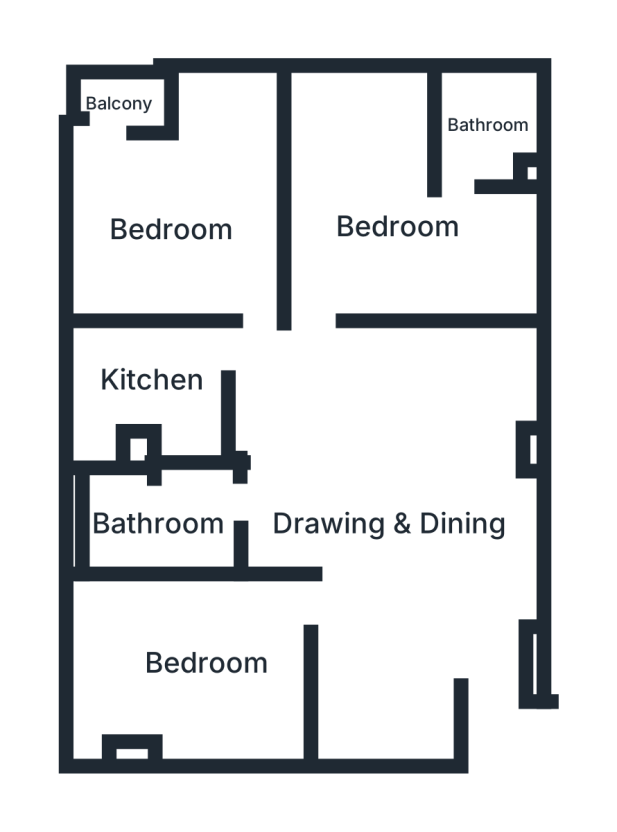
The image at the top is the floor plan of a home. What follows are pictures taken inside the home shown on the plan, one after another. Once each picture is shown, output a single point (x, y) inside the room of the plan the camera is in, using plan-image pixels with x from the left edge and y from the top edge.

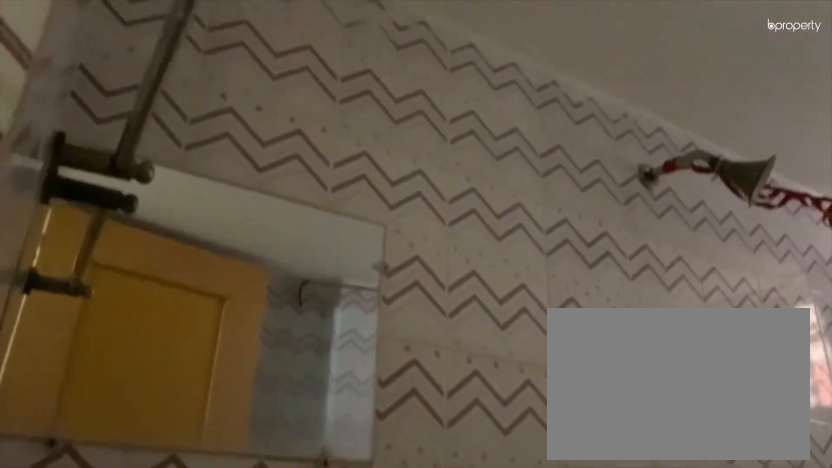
(169, 520)
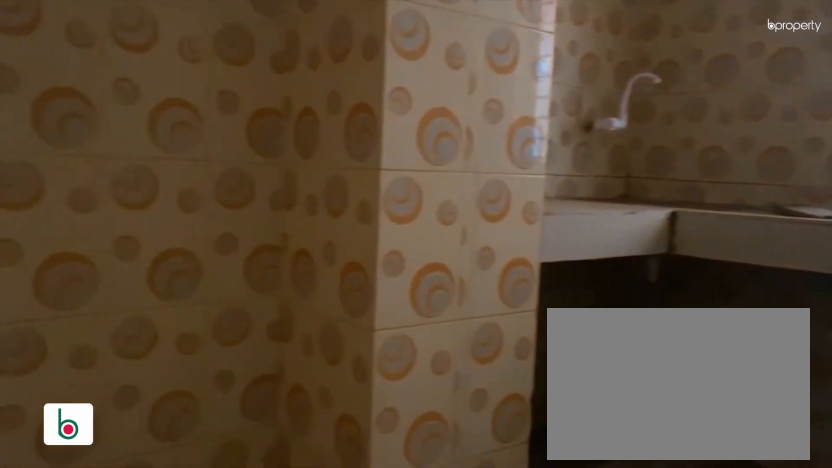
(156, 378)
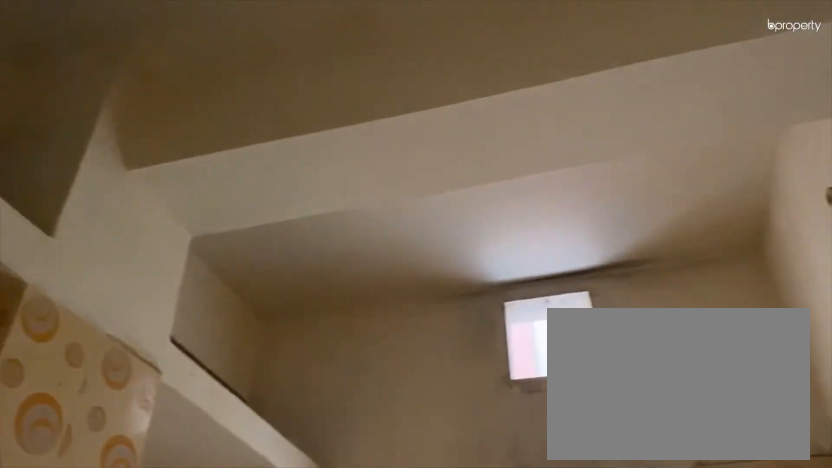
(156, 378)
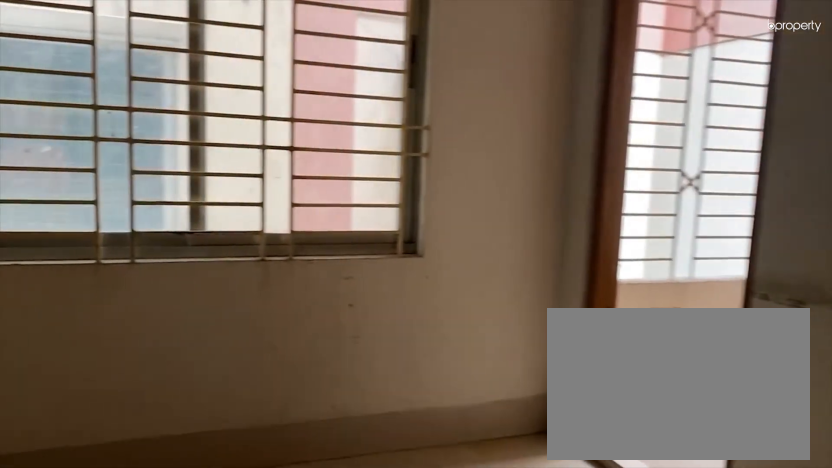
(167, 231)
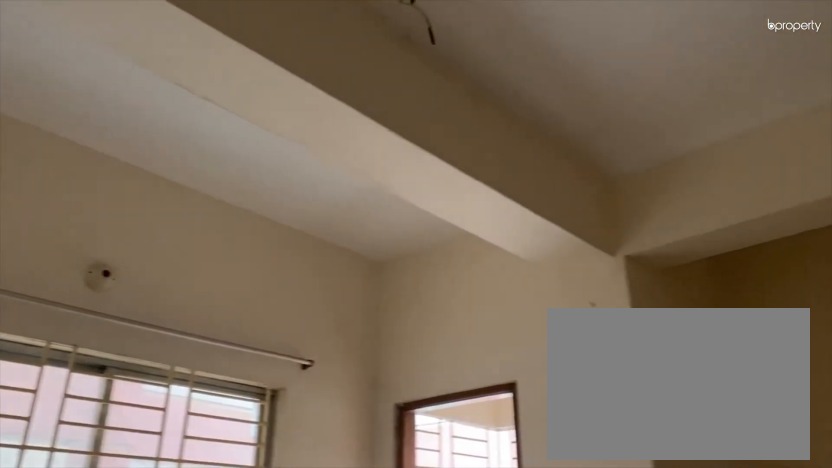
(167, 231)
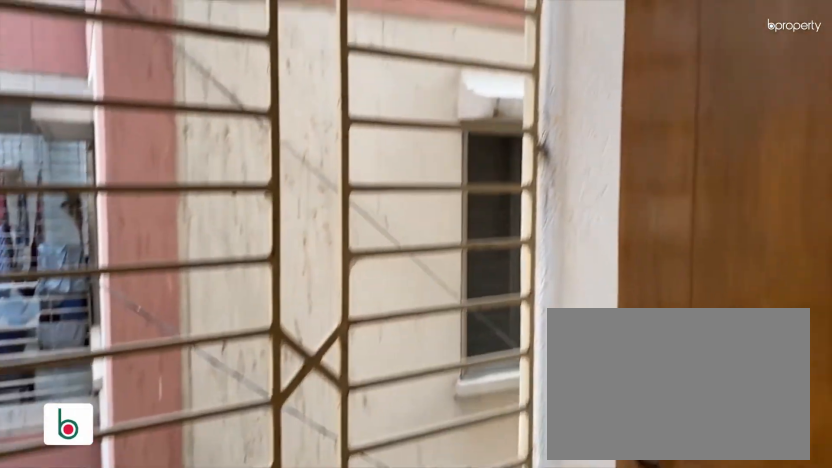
(120, 104)
